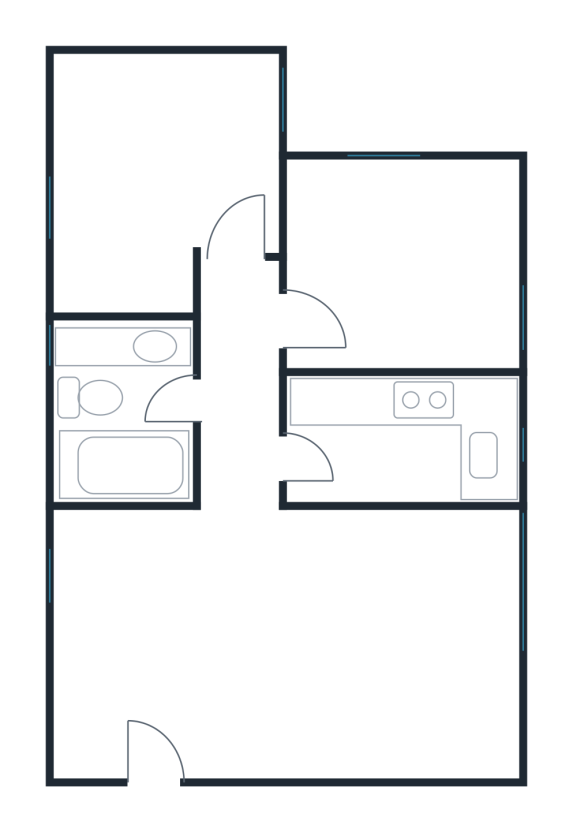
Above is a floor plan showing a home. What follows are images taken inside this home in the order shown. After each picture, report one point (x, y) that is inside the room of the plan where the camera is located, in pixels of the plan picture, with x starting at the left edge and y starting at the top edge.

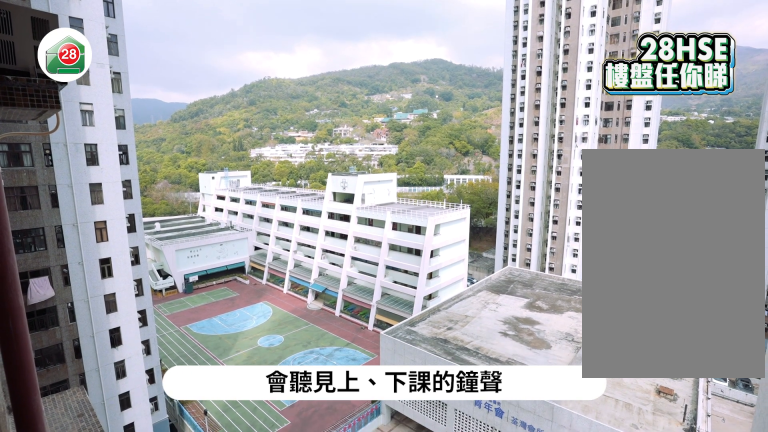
(252, 641)
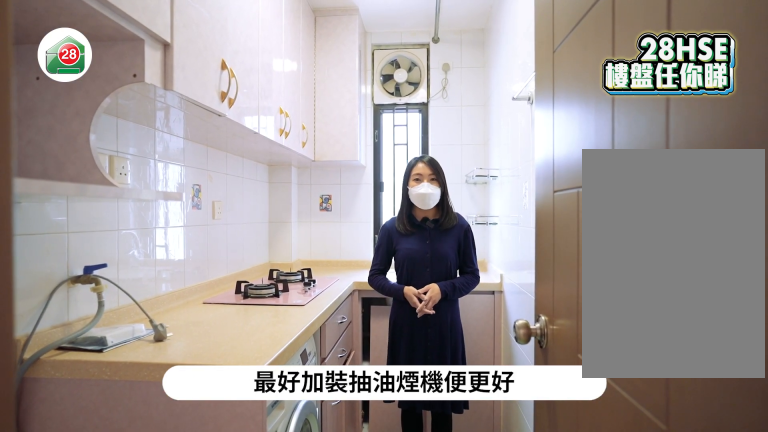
(360, 438)
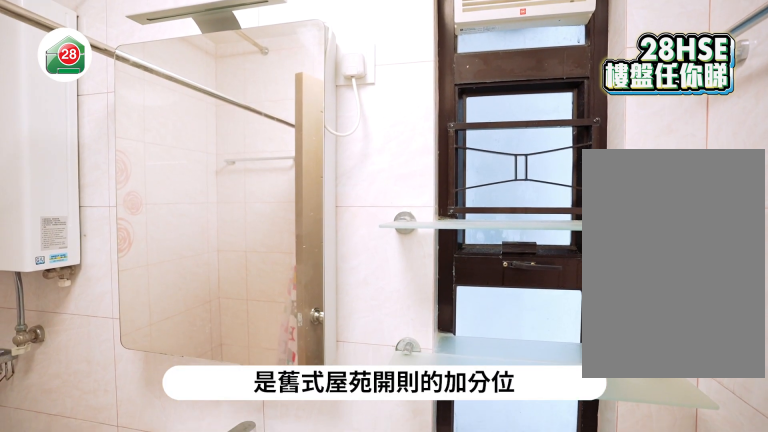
(143, 418)
